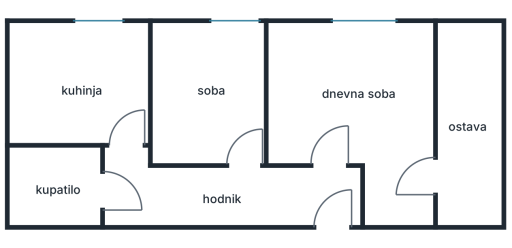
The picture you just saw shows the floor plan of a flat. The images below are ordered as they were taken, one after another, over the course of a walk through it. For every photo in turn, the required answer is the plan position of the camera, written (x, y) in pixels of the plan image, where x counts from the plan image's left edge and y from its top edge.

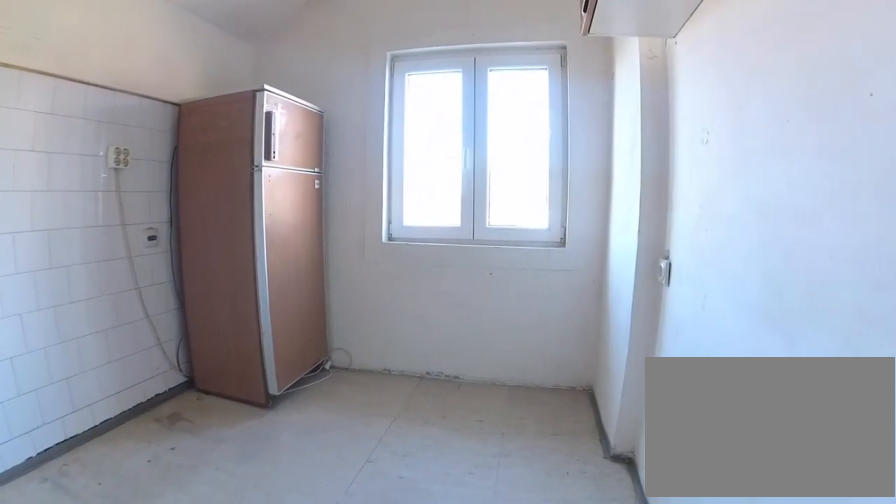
(128, 124)
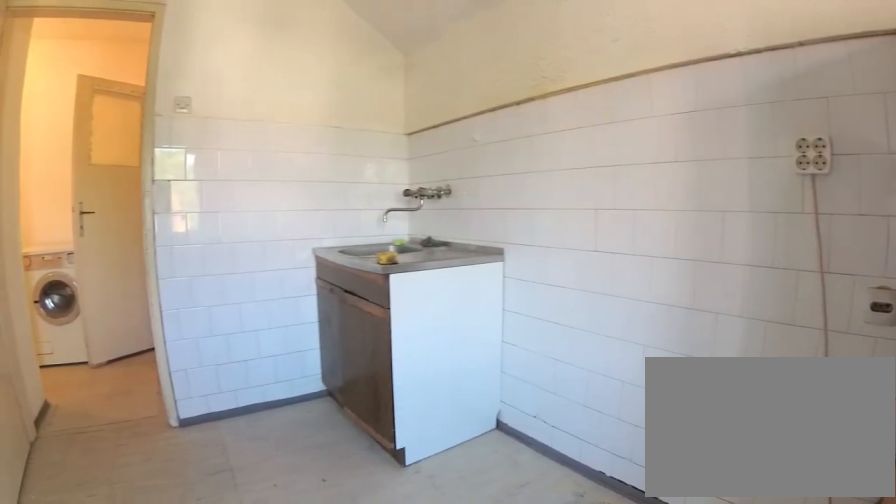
(124, 42)
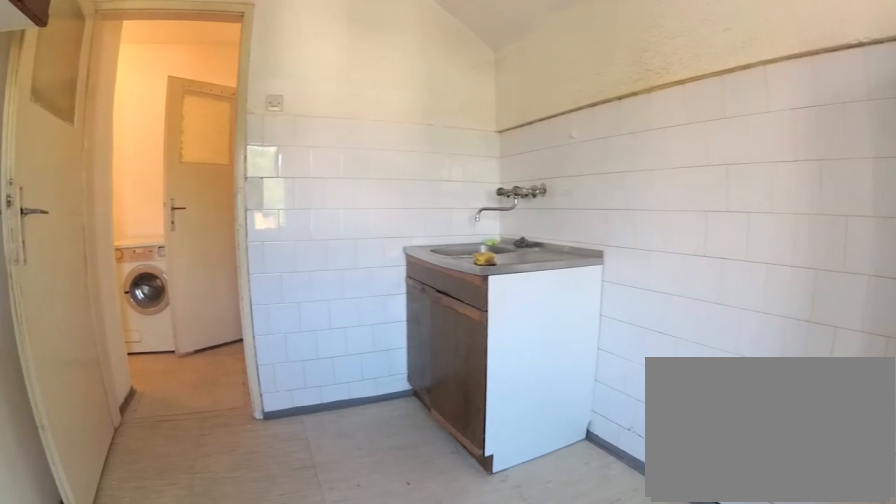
(123, 43)
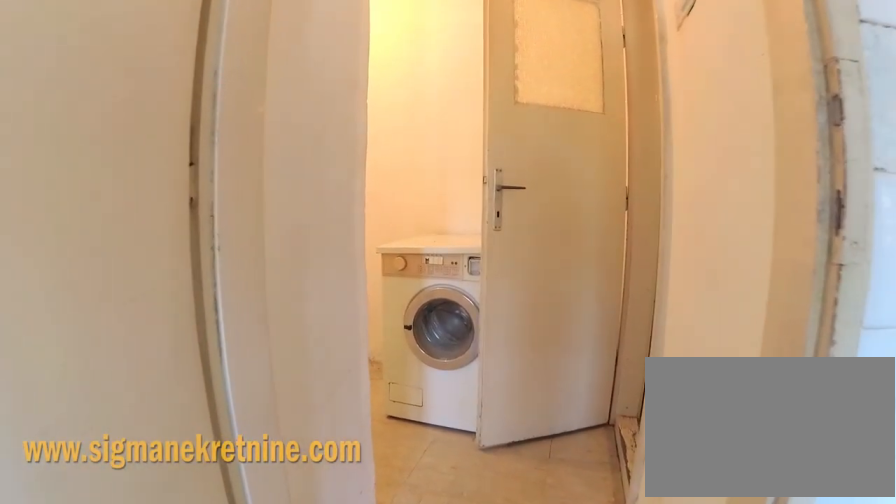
(120, 111)
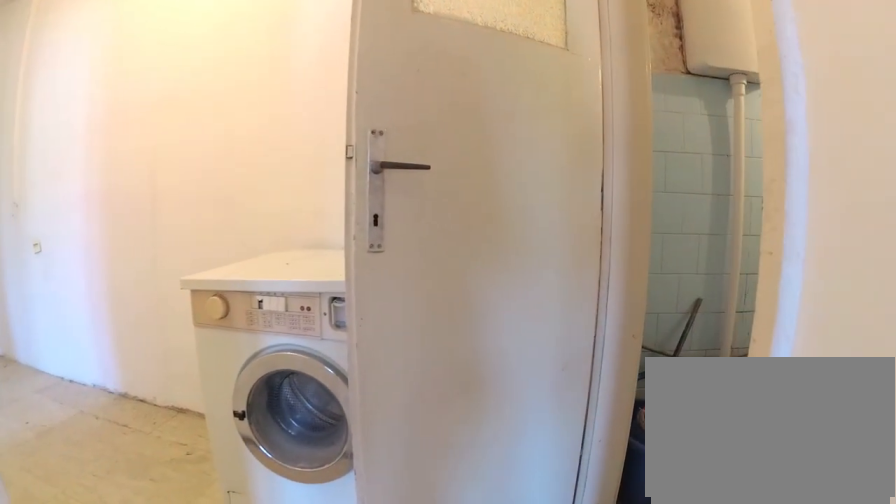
(123, 147)
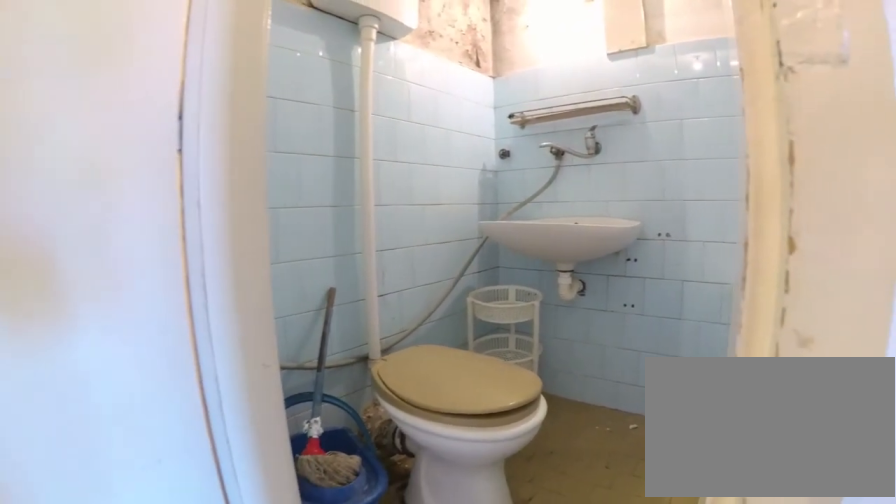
(115, 172)
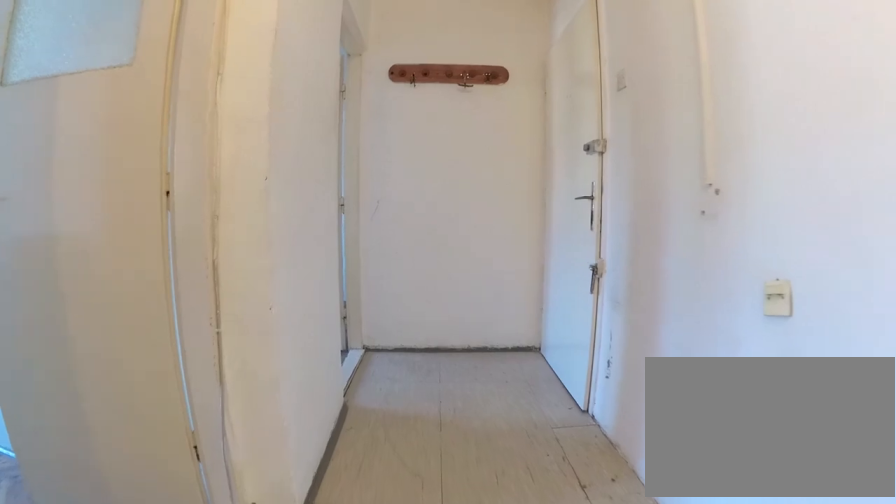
(203, 196)
